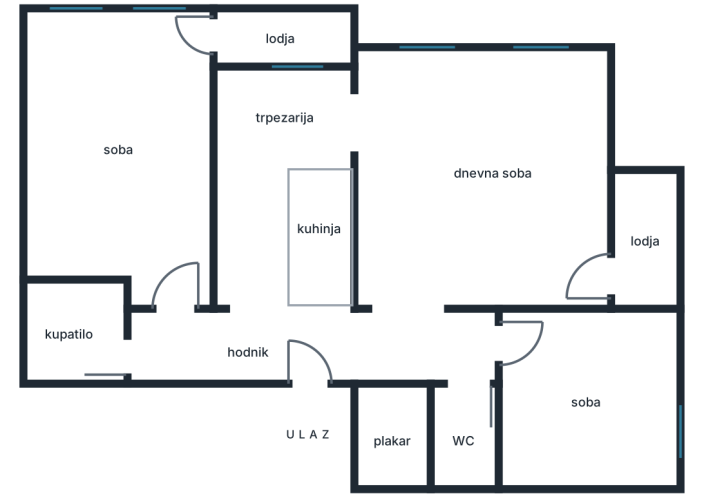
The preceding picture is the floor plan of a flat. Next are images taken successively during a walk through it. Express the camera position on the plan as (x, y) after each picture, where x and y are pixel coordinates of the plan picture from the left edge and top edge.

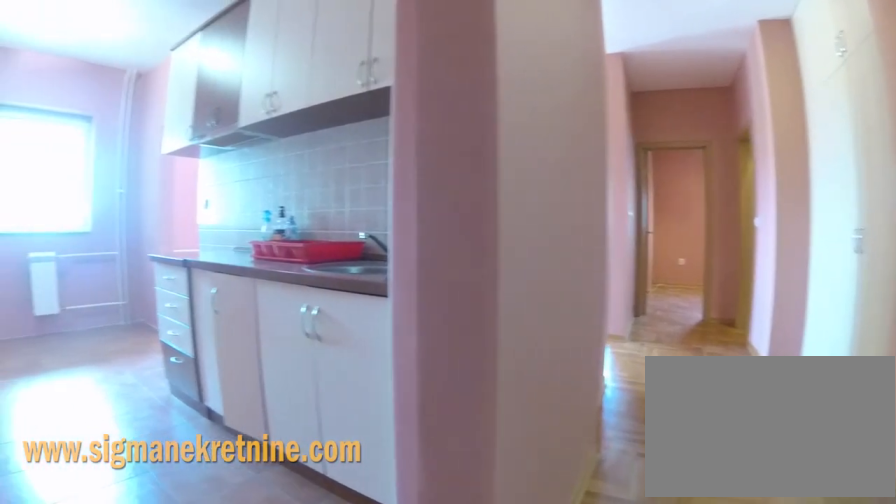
(245, 350)
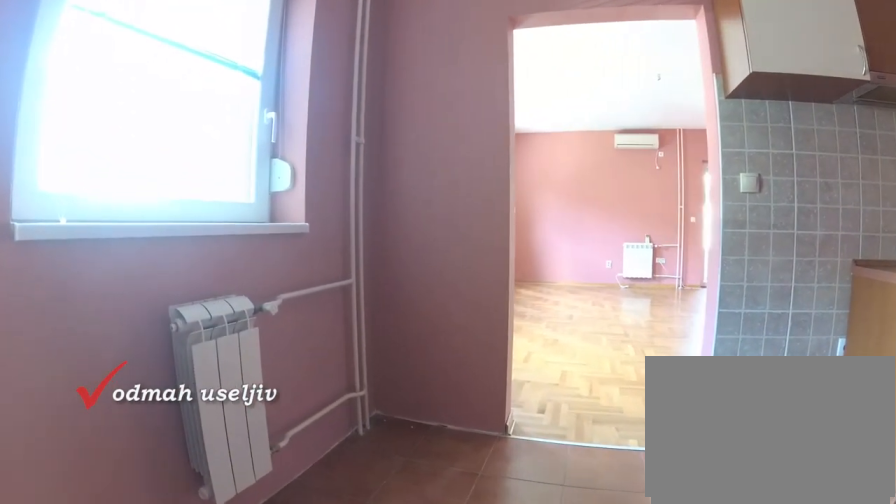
(235, 130)
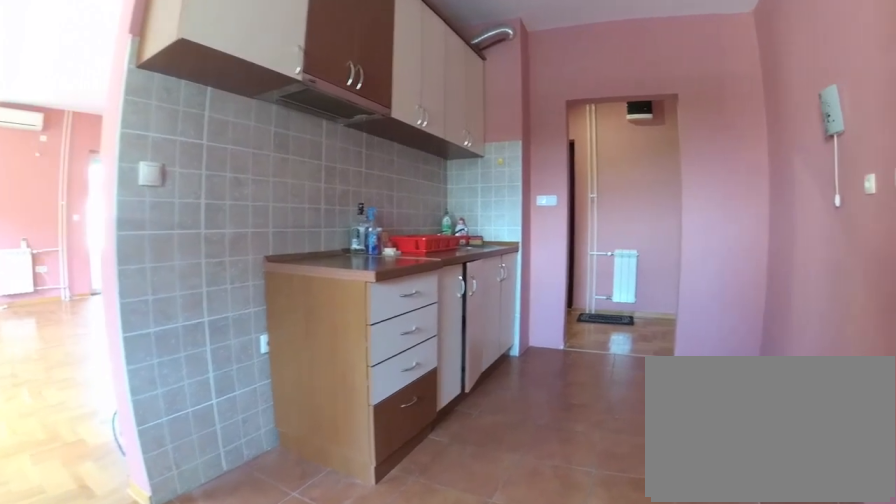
(247, 131)
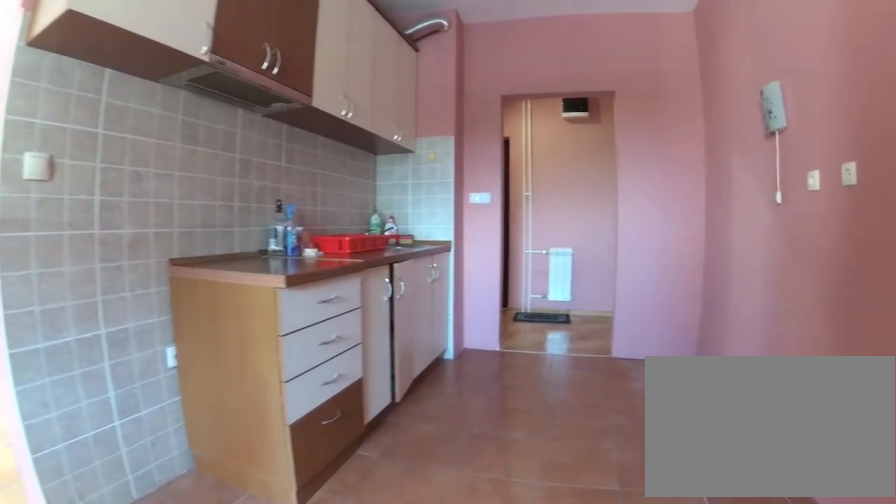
(250, 143)
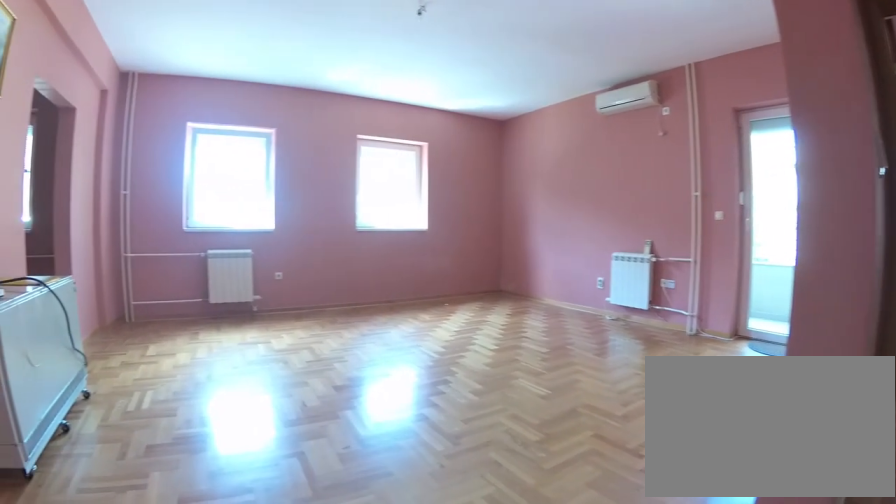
(392, 332)
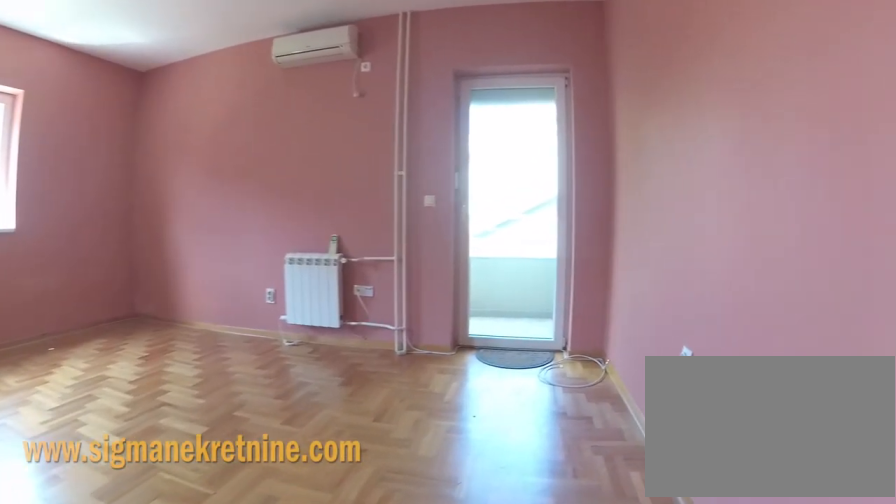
(446, 278)
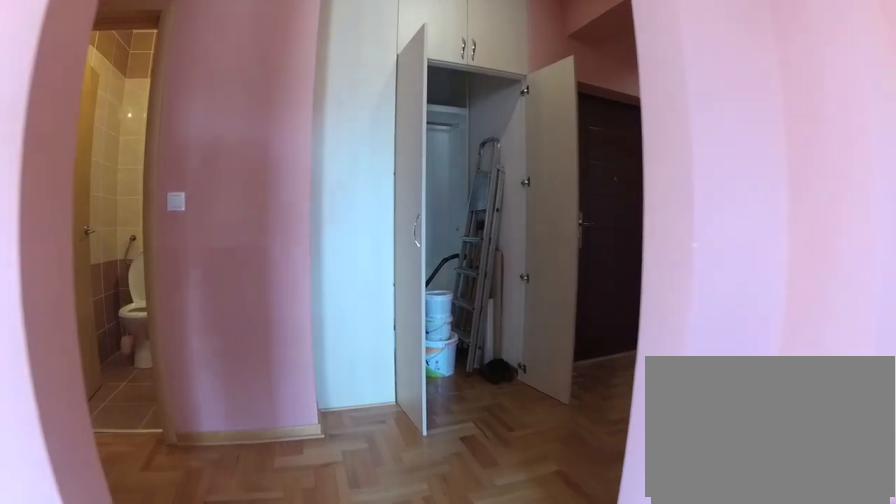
(418, 265)
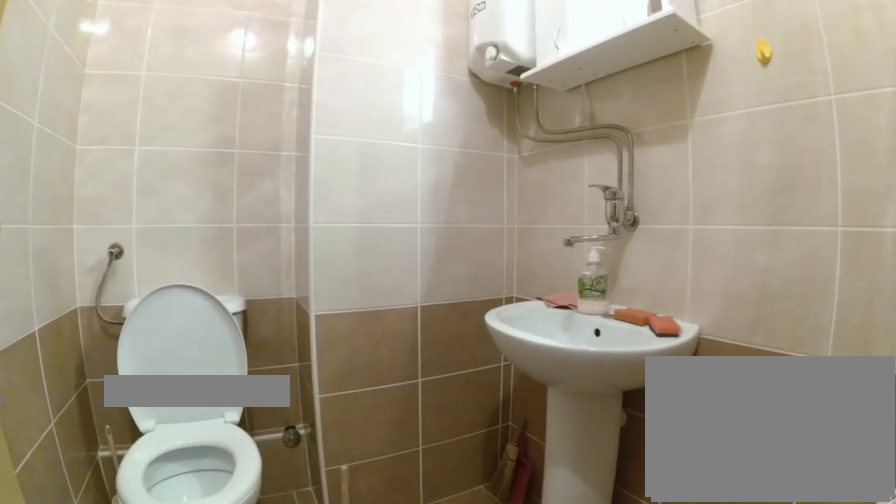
(459, 361)
